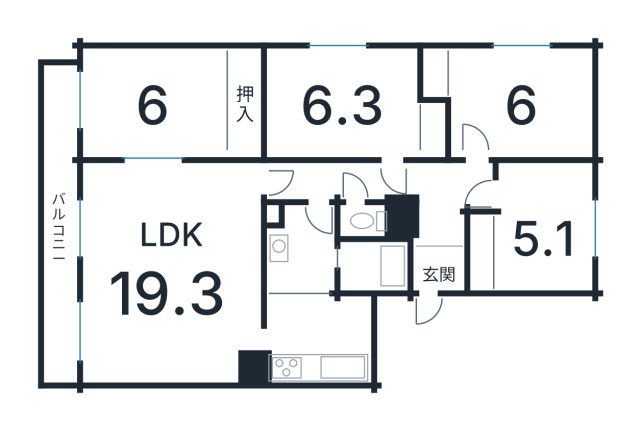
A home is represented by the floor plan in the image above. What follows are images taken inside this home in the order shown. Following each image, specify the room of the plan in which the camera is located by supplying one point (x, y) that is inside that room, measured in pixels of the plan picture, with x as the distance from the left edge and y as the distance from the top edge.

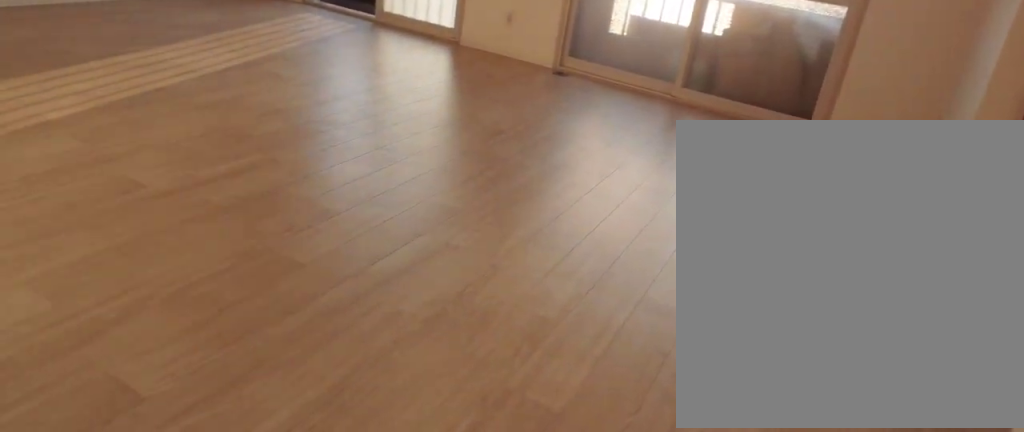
(165, 284)
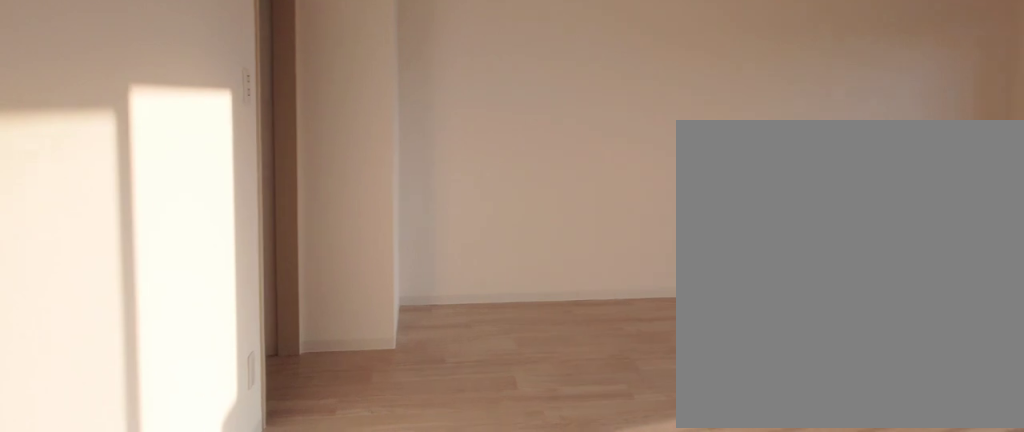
(165, 284)
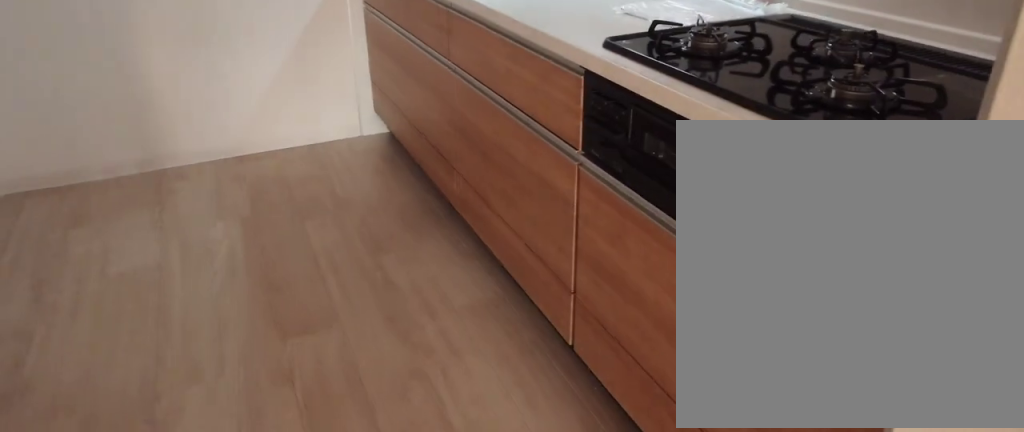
(309, 345)
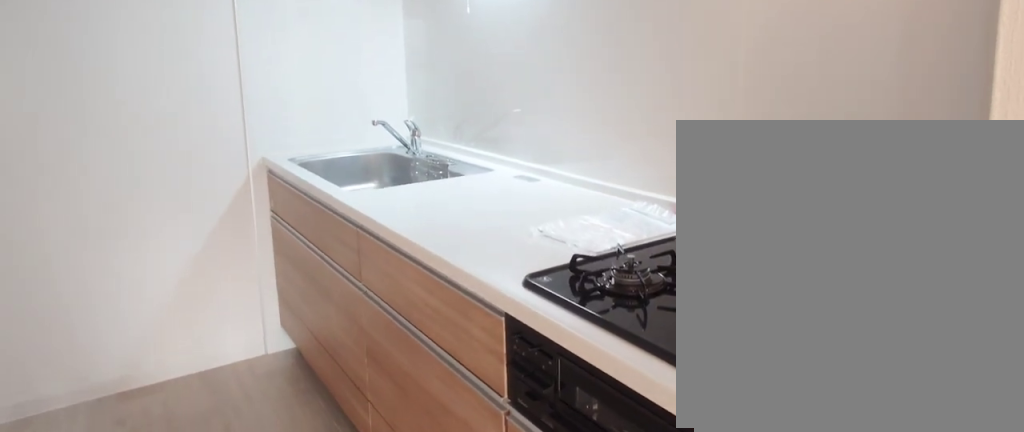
(309, 345)
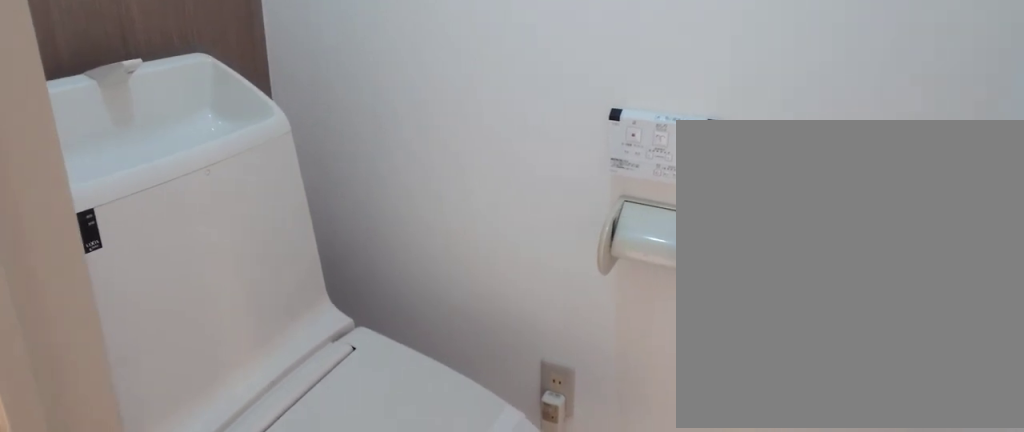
(364, 213)
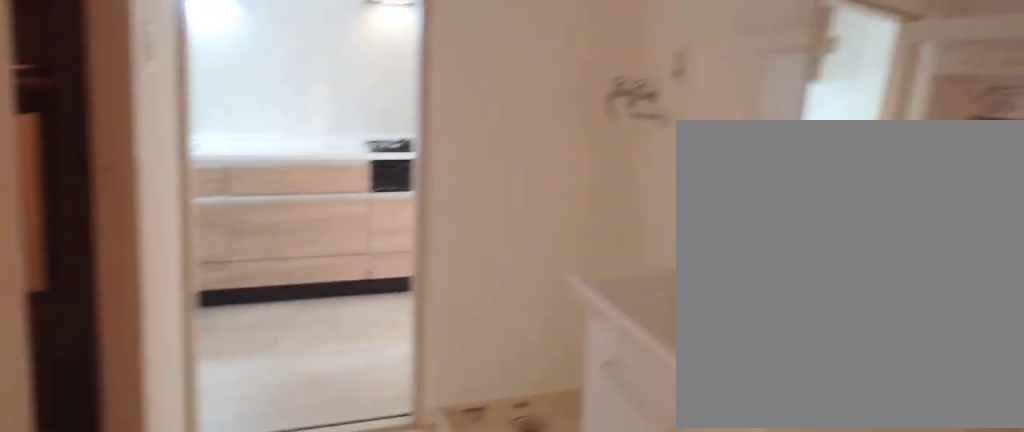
(300, 252)
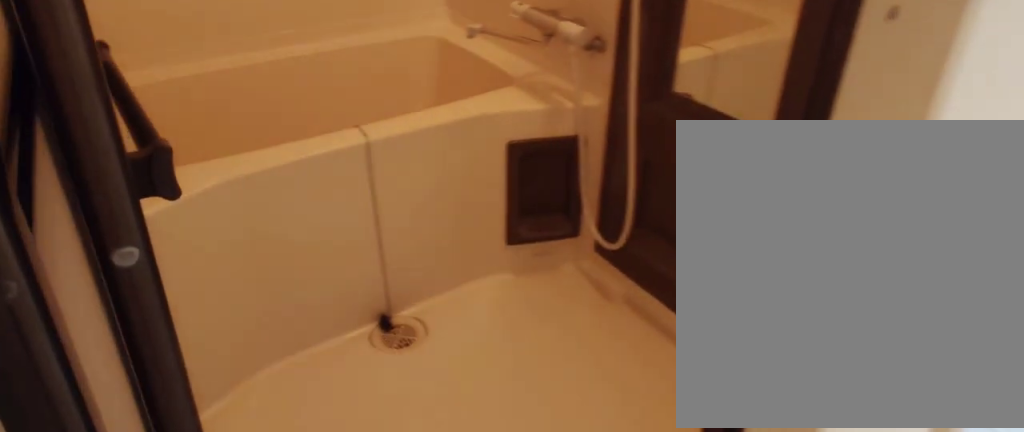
(366, 271)
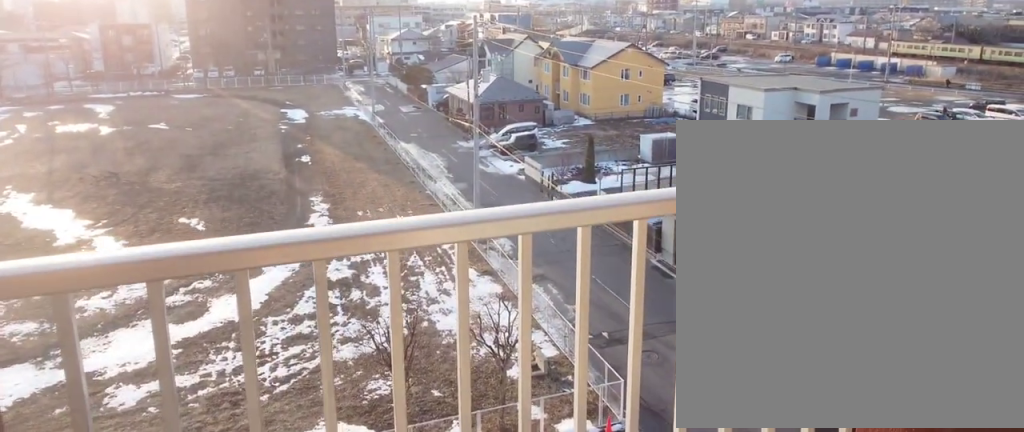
(58, 208)
